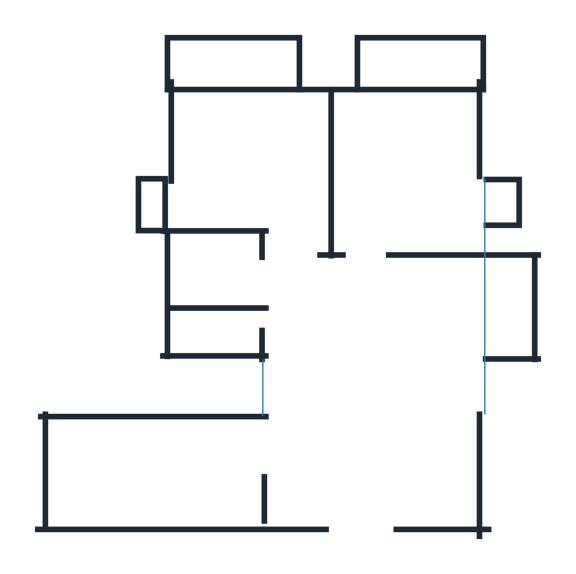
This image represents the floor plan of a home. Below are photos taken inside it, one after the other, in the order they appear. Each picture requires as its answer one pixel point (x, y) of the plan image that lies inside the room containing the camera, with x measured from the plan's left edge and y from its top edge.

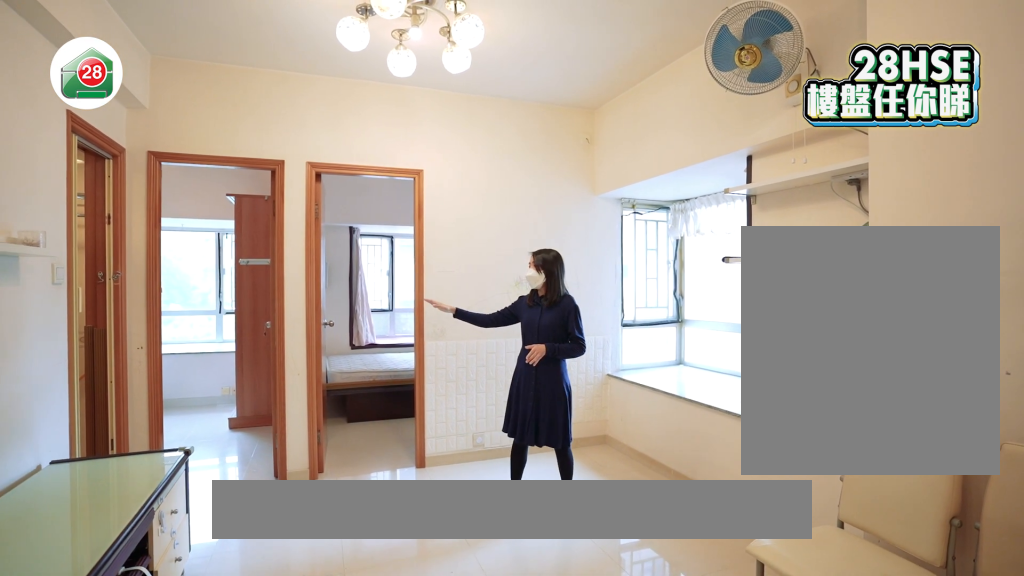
(376, 392)
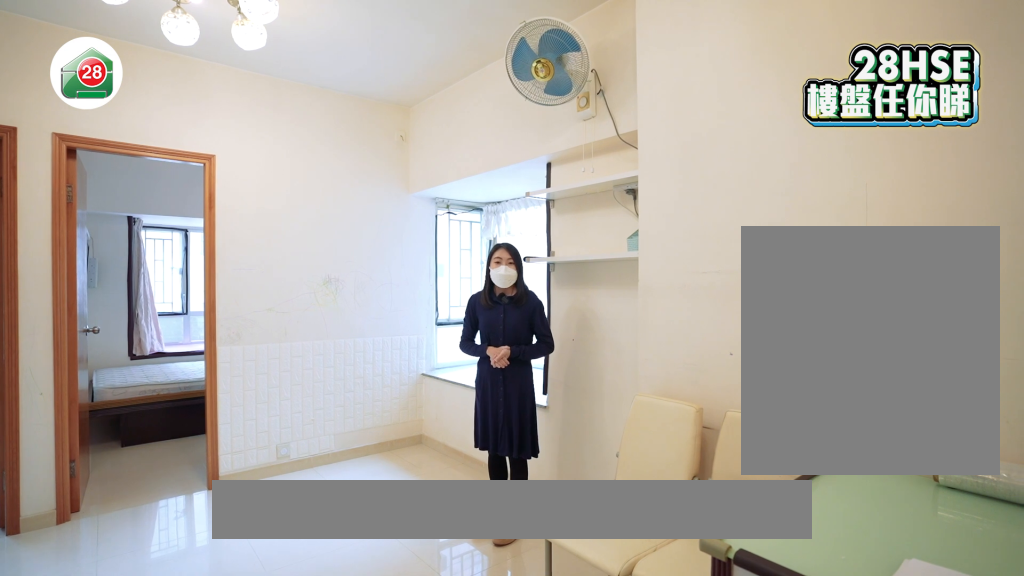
(376, 392)
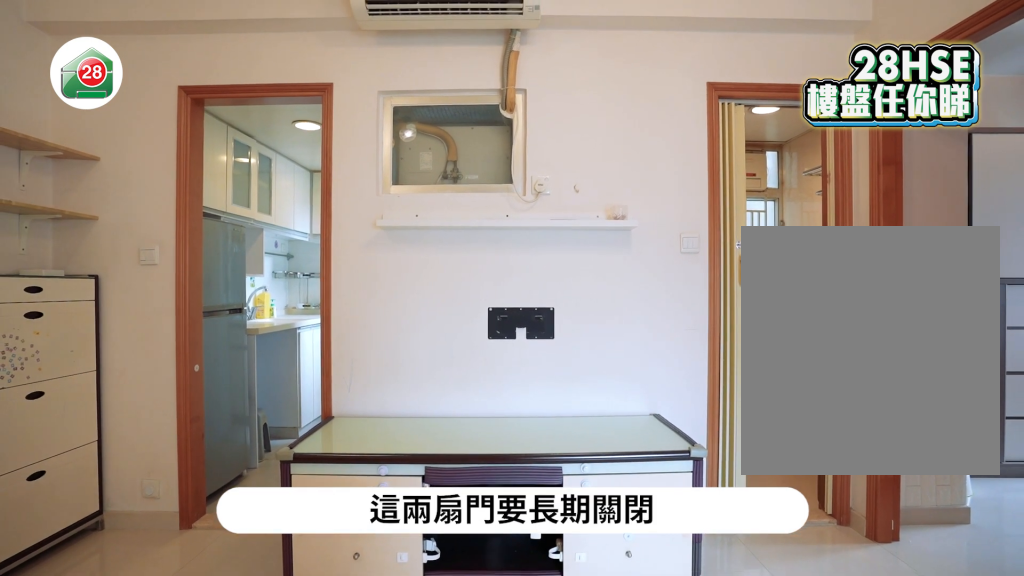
(375, 404)
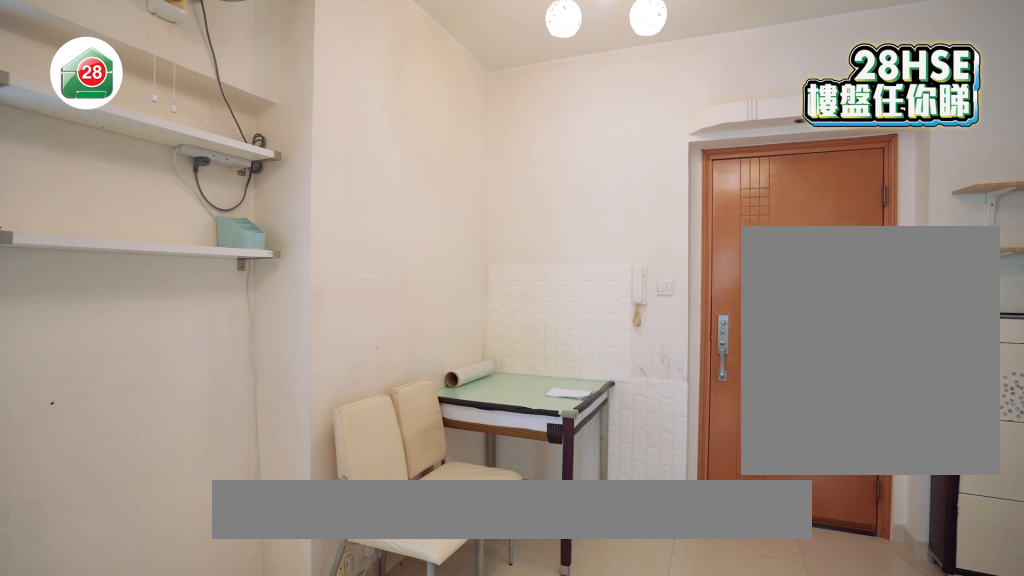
(375, 426)
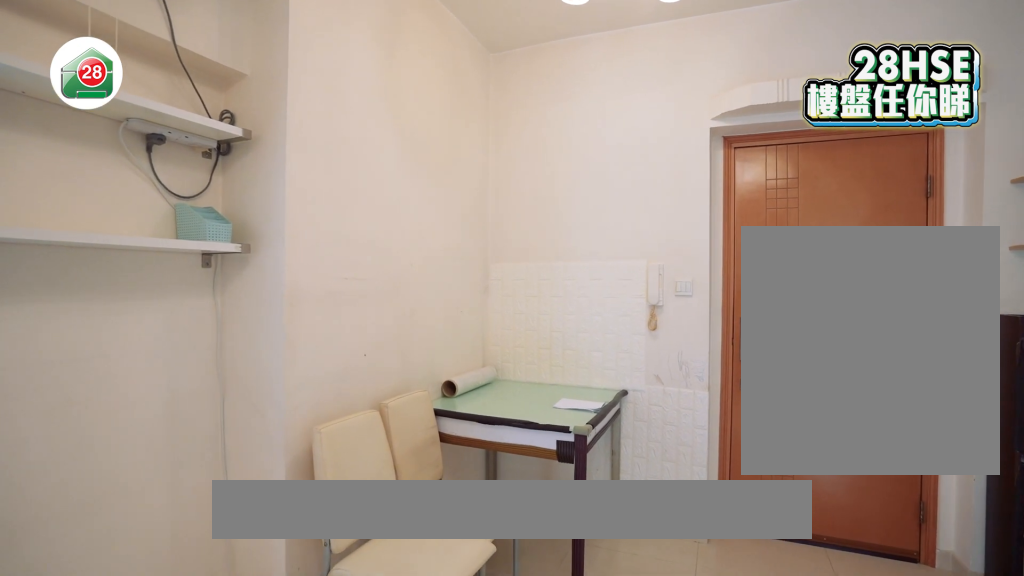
(374, 404)
